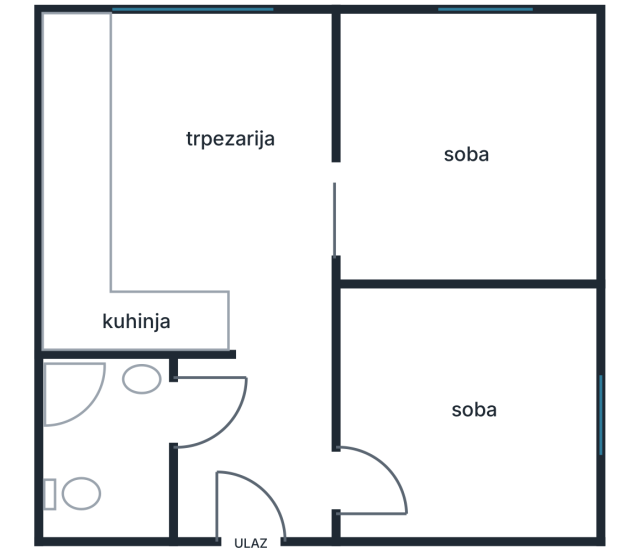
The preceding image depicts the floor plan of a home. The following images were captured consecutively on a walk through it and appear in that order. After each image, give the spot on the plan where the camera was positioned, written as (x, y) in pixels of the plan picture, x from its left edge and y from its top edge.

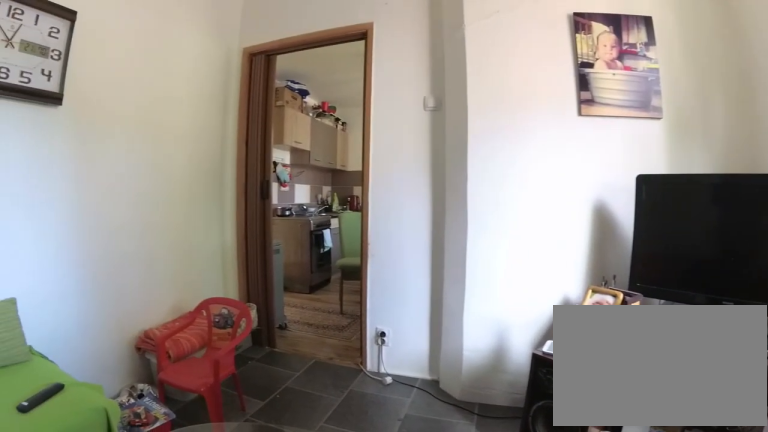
(497, 144)
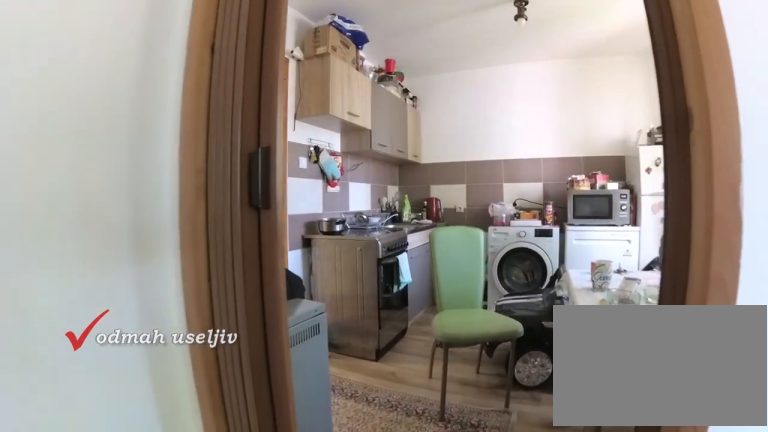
(388, 203)
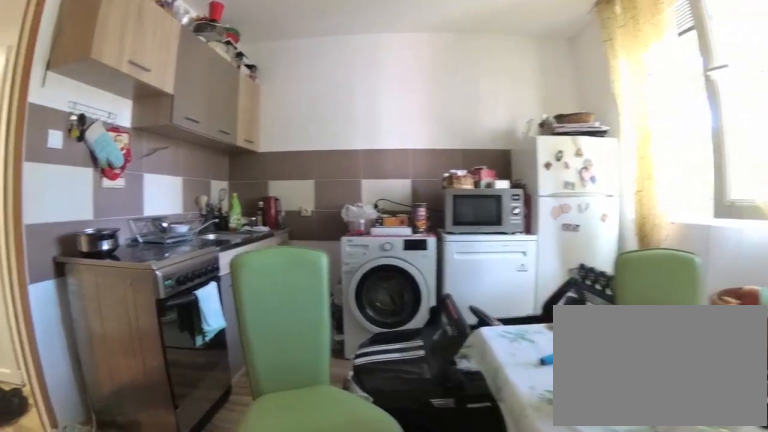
(336, 209)
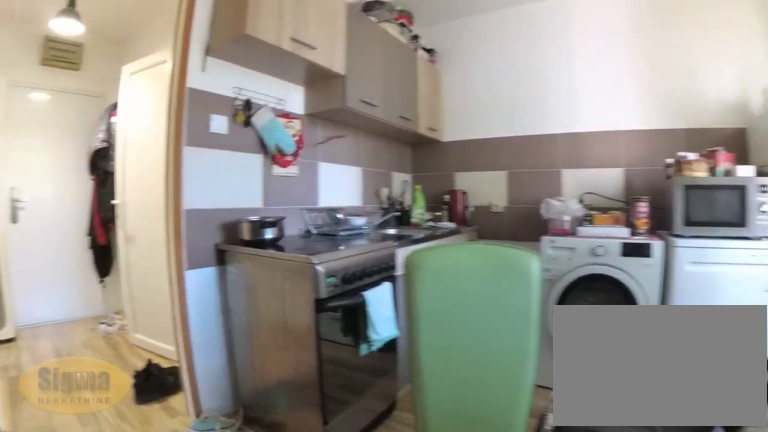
(309, 205)
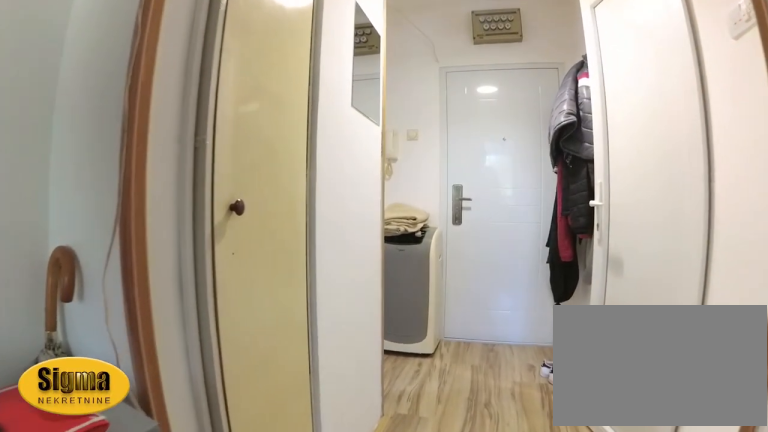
(279, 275)
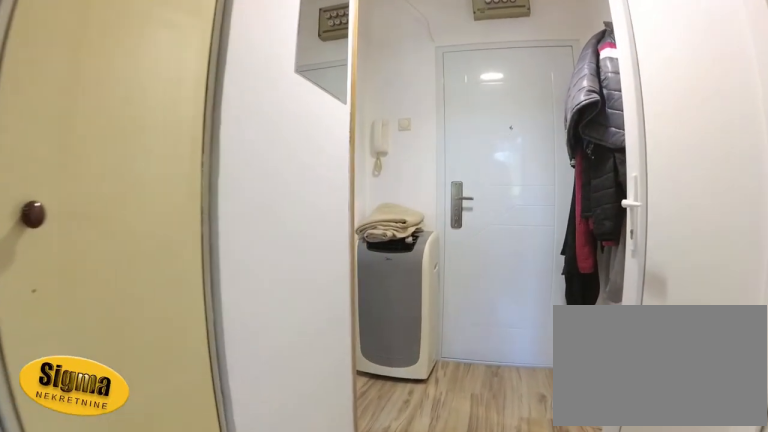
(278, 310)
